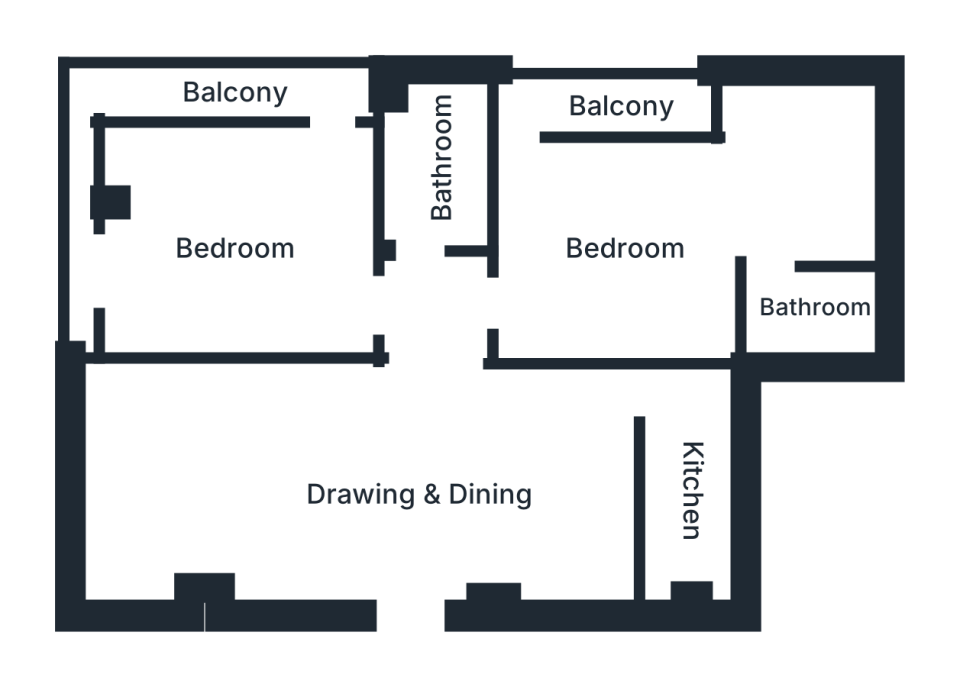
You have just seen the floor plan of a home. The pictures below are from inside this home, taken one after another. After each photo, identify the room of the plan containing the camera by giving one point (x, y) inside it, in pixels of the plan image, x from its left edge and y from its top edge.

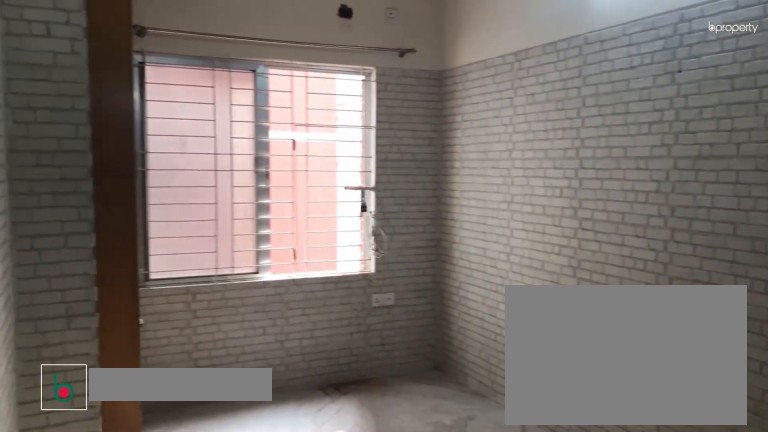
(420, 497)
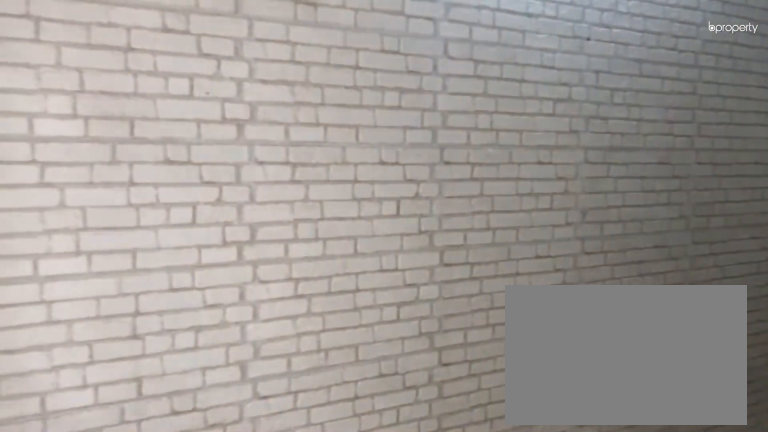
(420, 497)
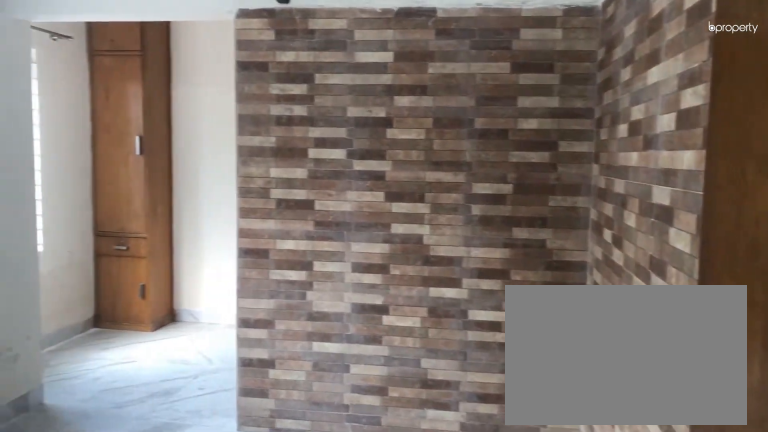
(621, 245)
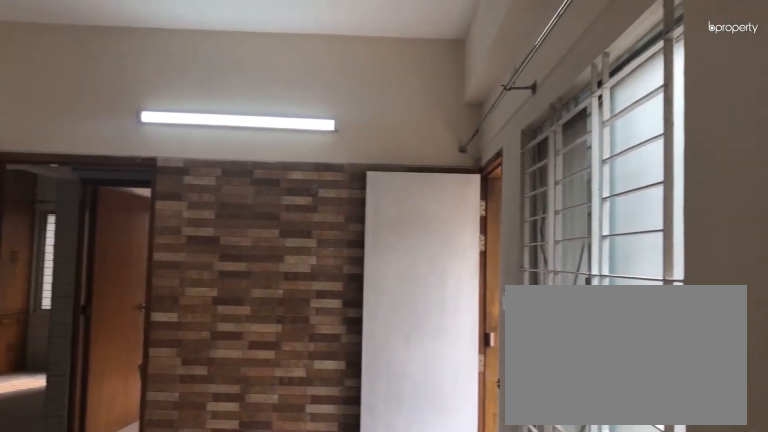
(621, 245)
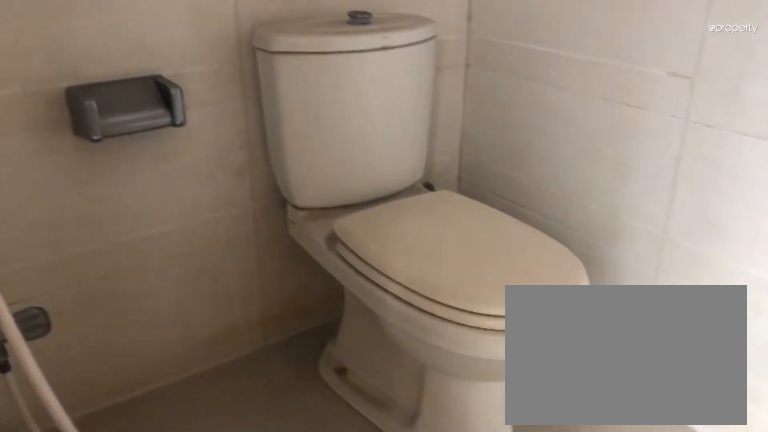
(816, 302)
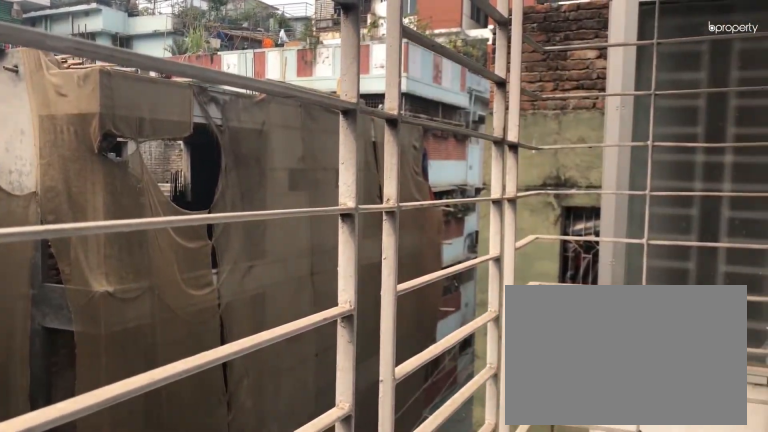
(619, 103)
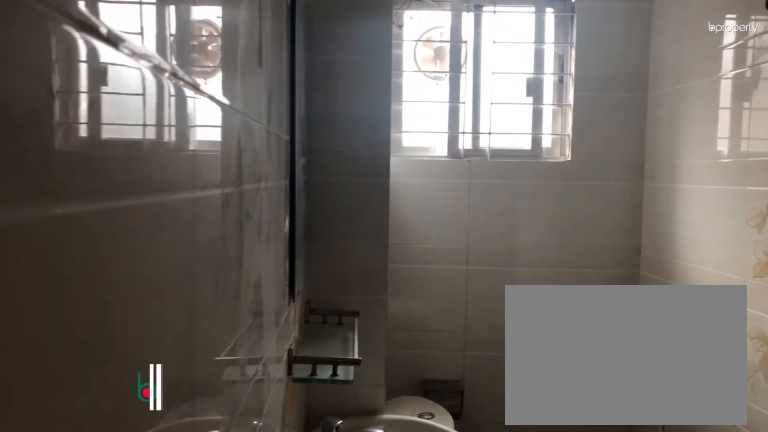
(821, 306)
